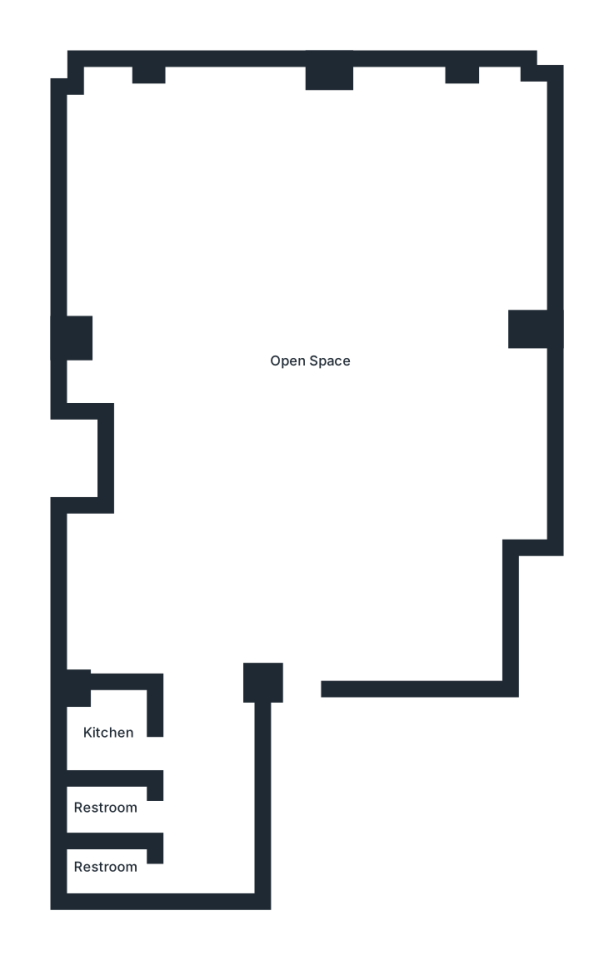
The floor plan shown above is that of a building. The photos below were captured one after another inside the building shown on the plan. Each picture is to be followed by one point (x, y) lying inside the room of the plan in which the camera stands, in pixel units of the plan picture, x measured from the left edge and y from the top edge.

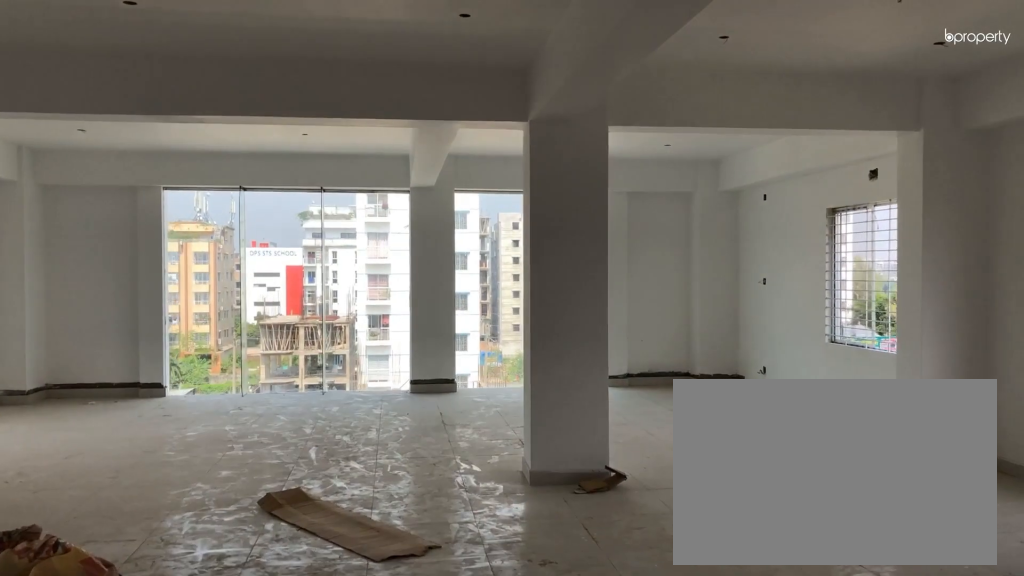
(302, 629)
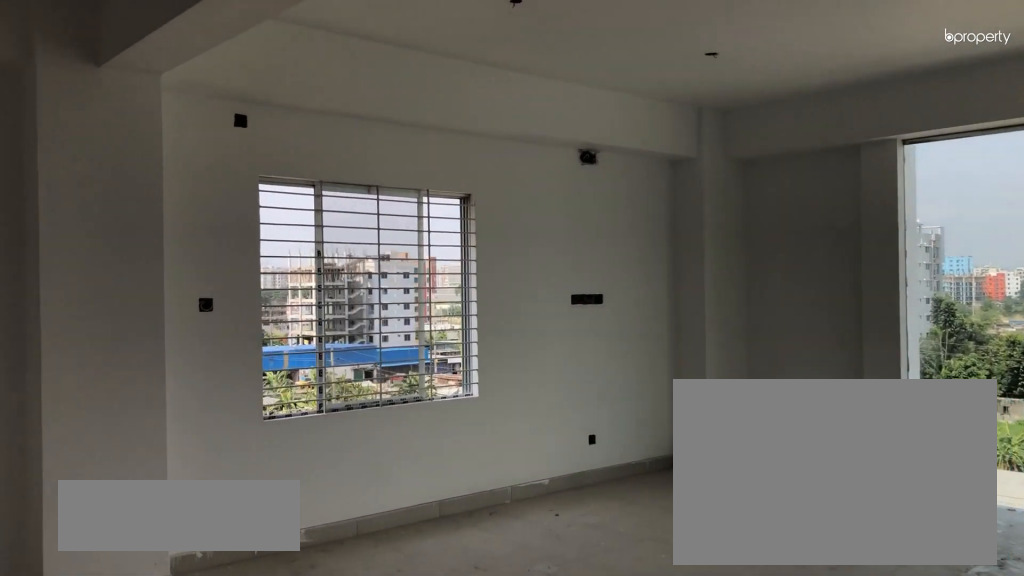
(310, 365)
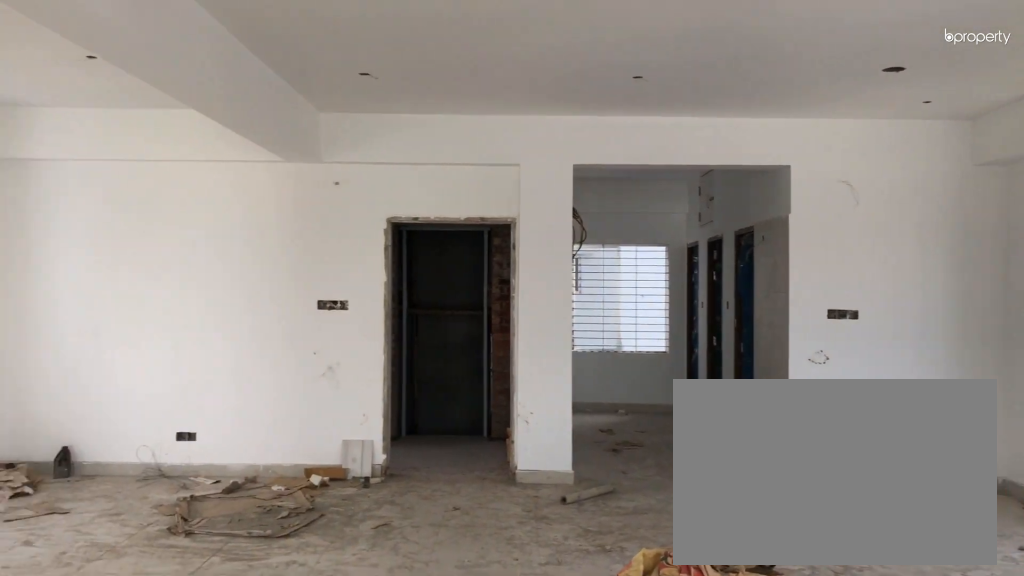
(310, 365)
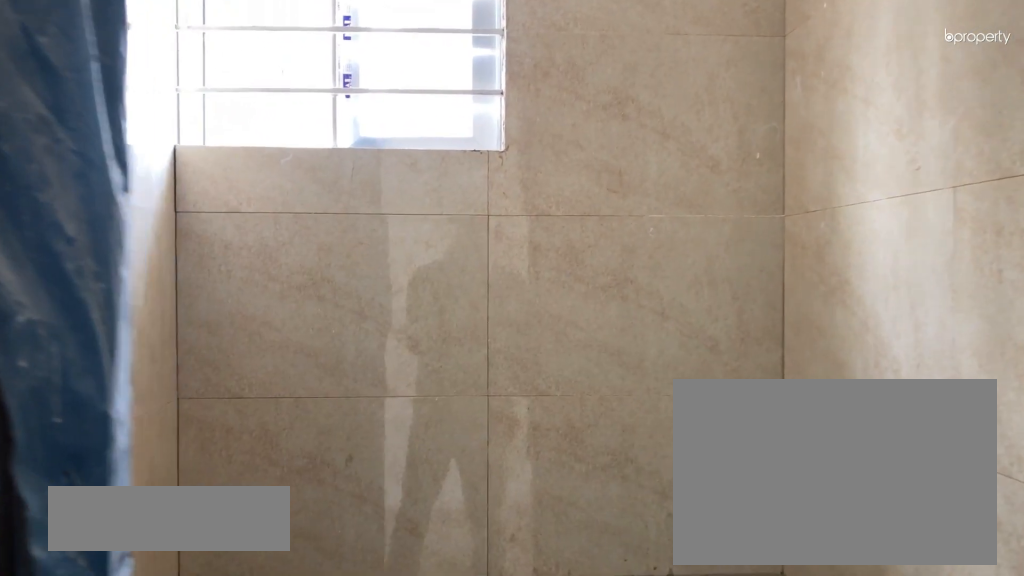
(106, 807)
